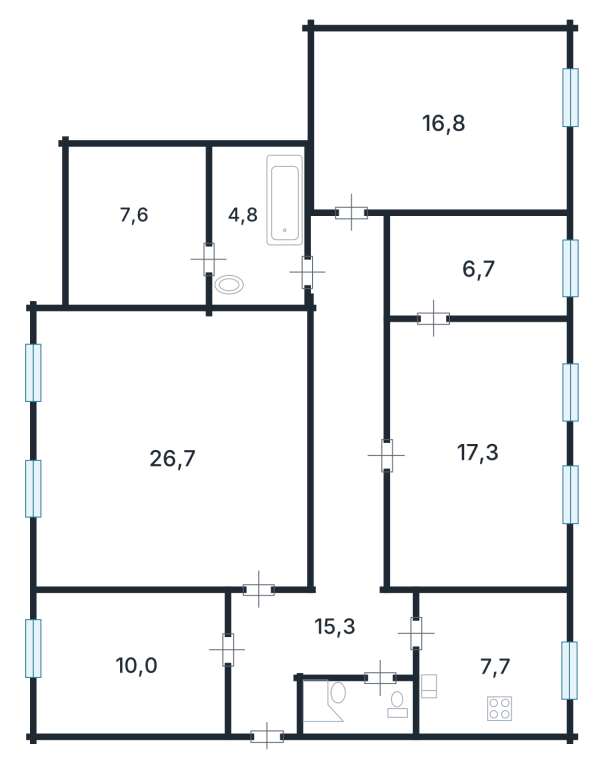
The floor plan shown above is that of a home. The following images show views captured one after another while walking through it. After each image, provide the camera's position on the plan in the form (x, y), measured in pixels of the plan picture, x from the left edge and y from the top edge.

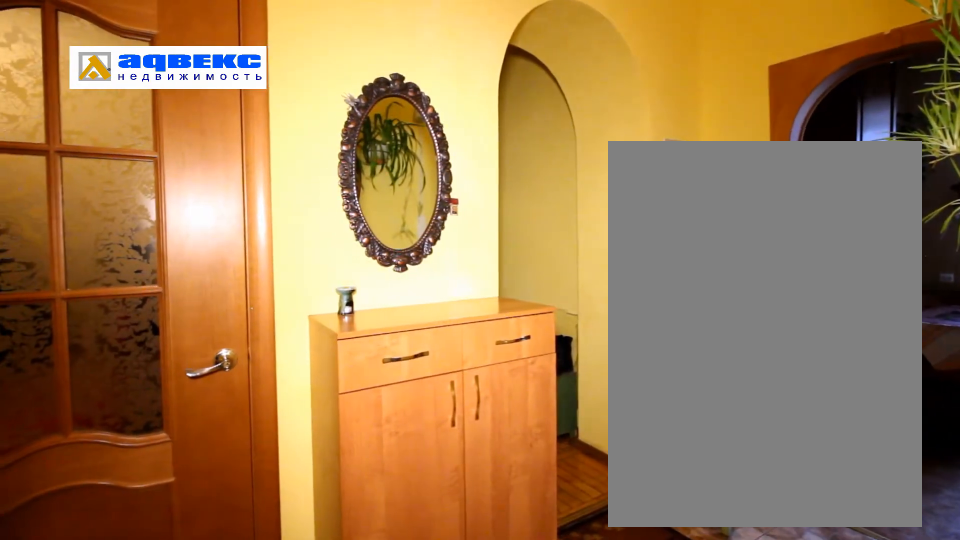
(380, 673)
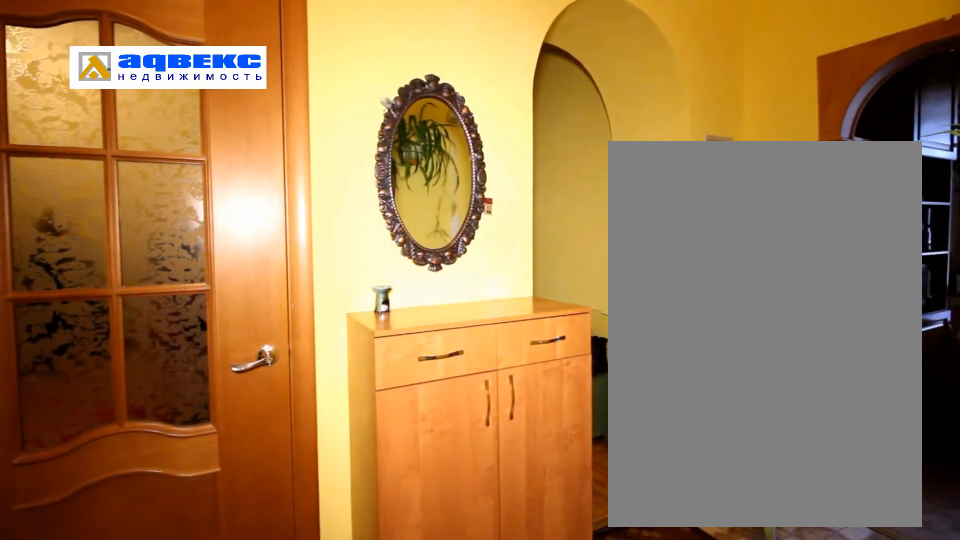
(380, 673)
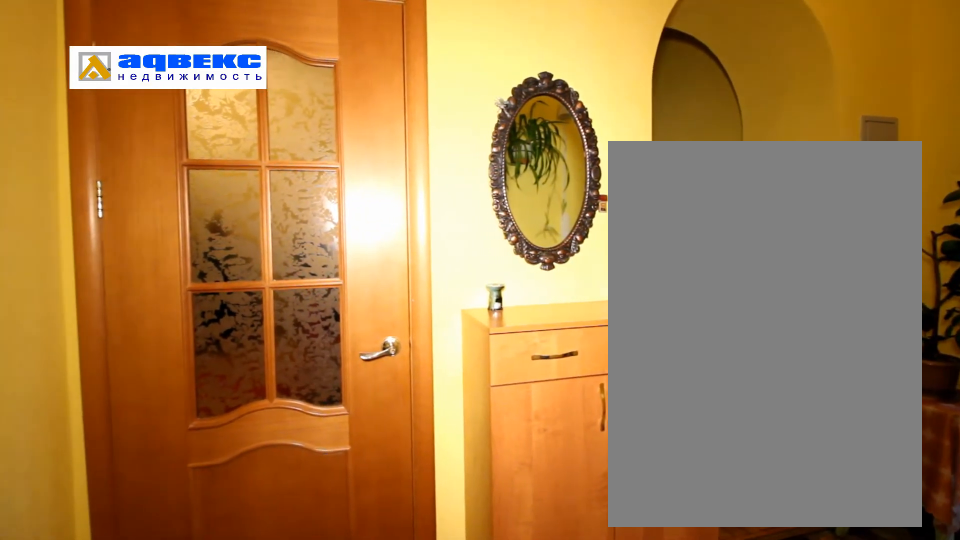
(381, 670)
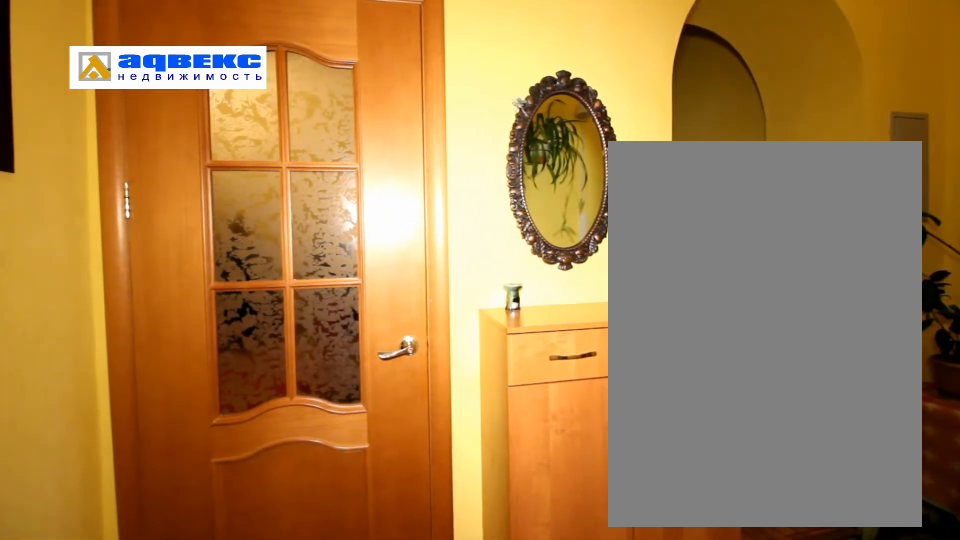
(381, 670)
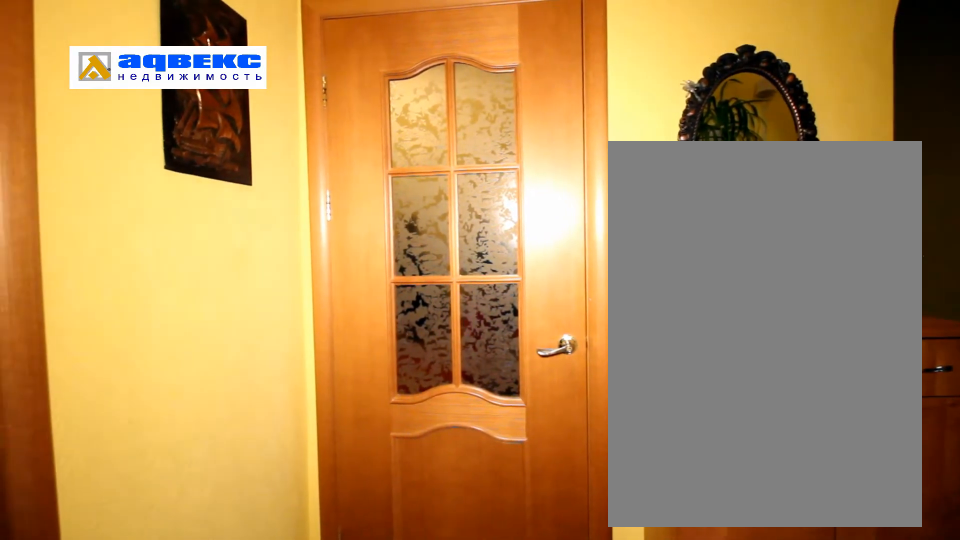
(381, 671)
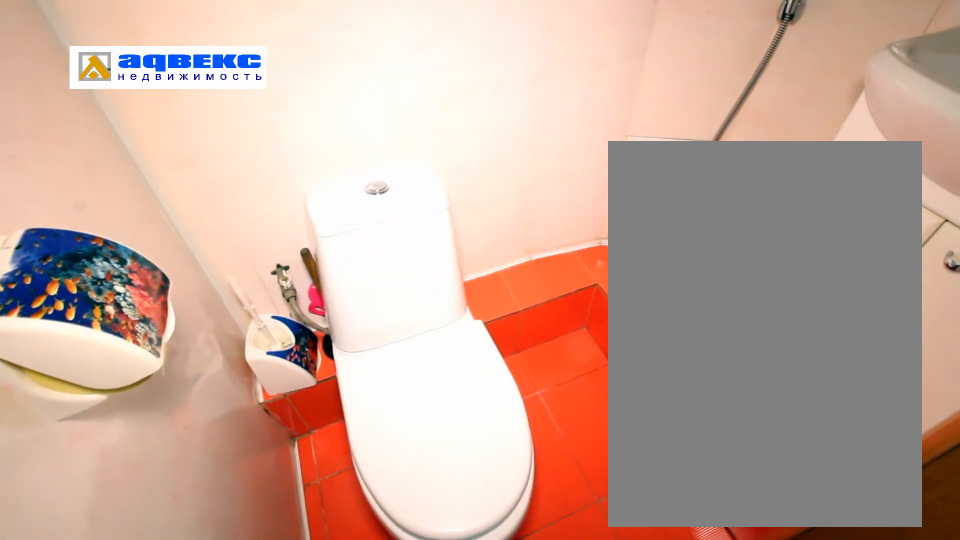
(354, 732)
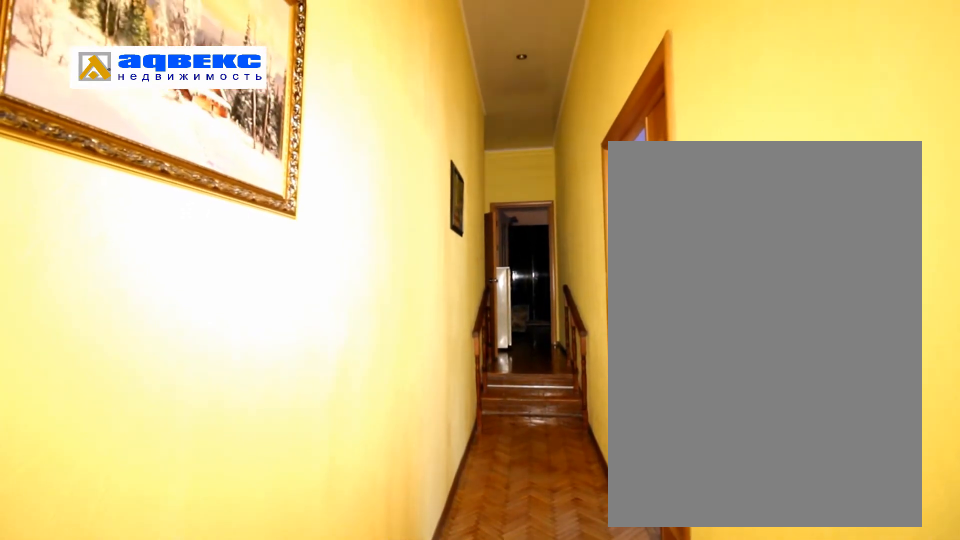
(348, 428)
